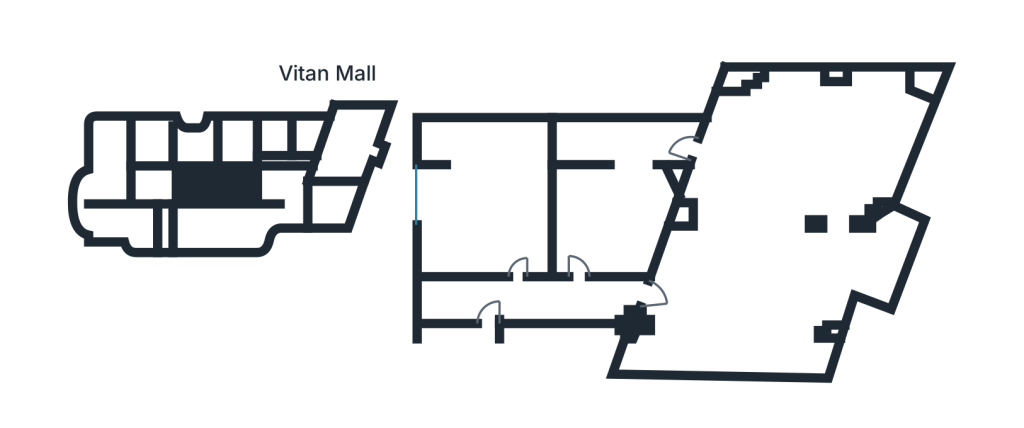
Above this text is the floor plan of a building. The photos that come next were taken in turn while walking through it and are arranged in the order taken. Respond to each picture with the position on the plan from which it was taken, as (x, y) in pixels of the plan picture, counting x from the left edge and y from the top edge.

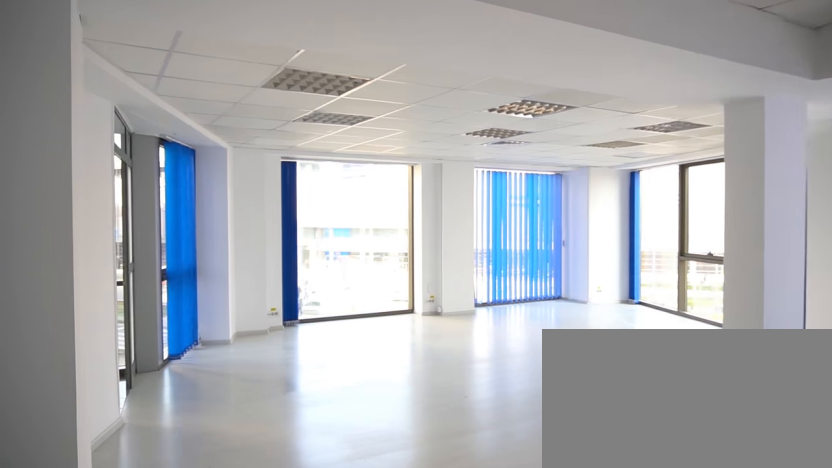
(680, 300)
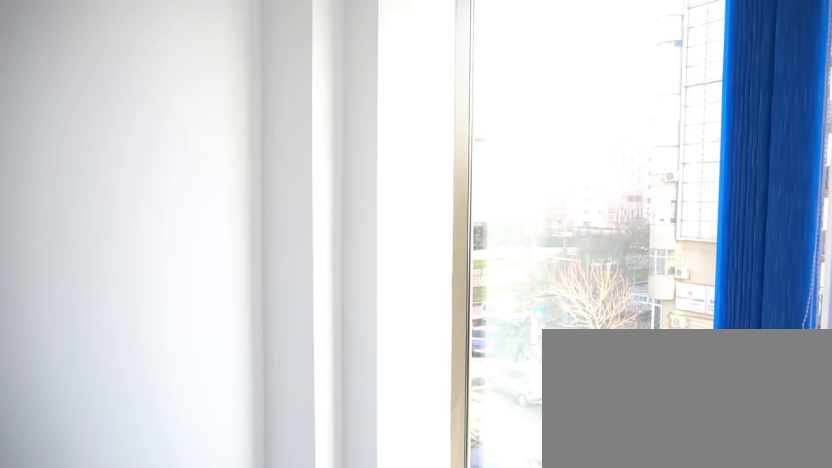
(785, 351)
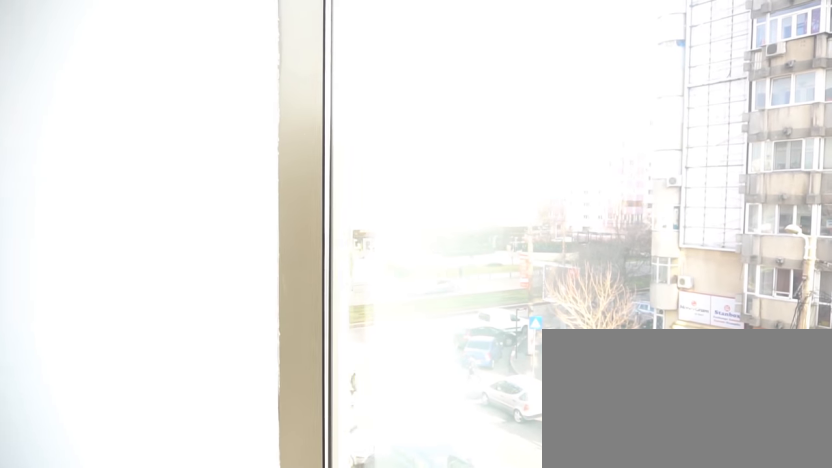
(823, 353)
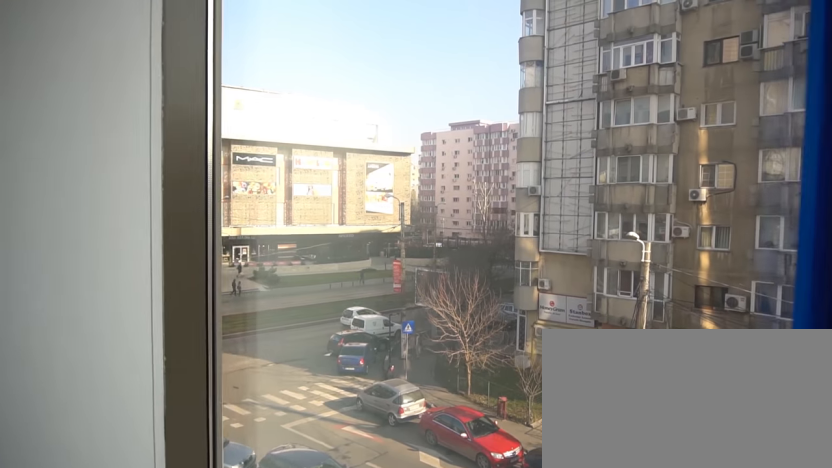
(789, 356)
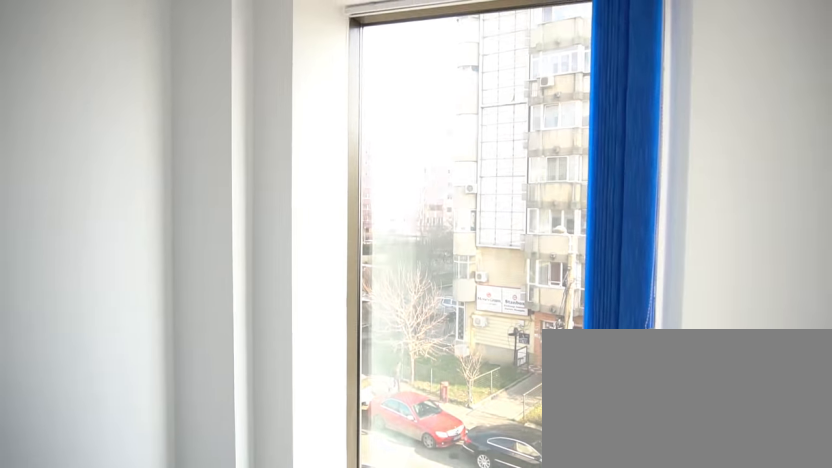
(715, 361)
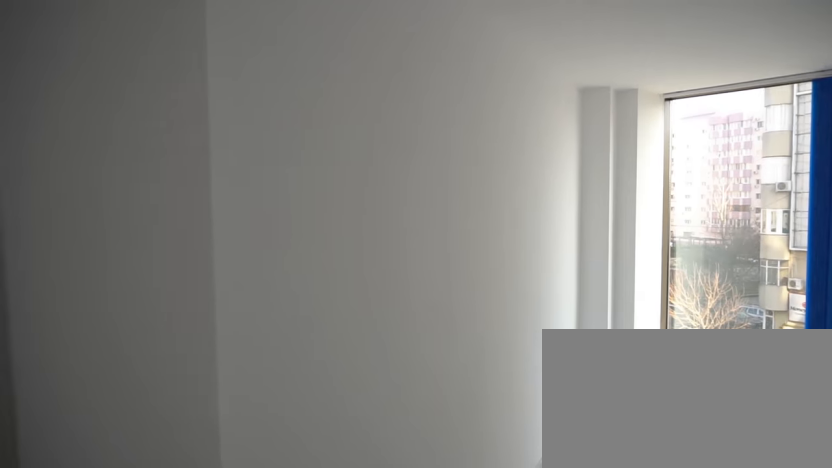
(657, 369)
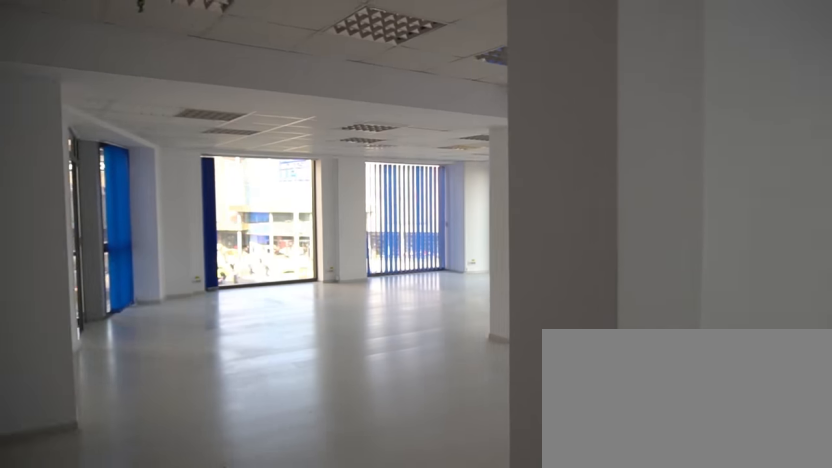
(655, 361)
